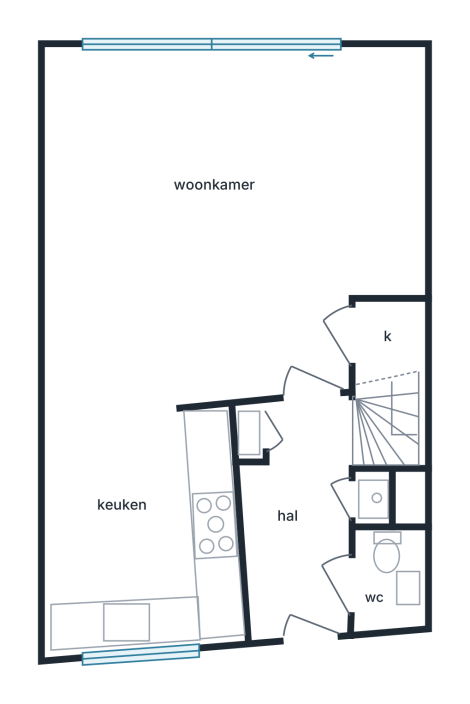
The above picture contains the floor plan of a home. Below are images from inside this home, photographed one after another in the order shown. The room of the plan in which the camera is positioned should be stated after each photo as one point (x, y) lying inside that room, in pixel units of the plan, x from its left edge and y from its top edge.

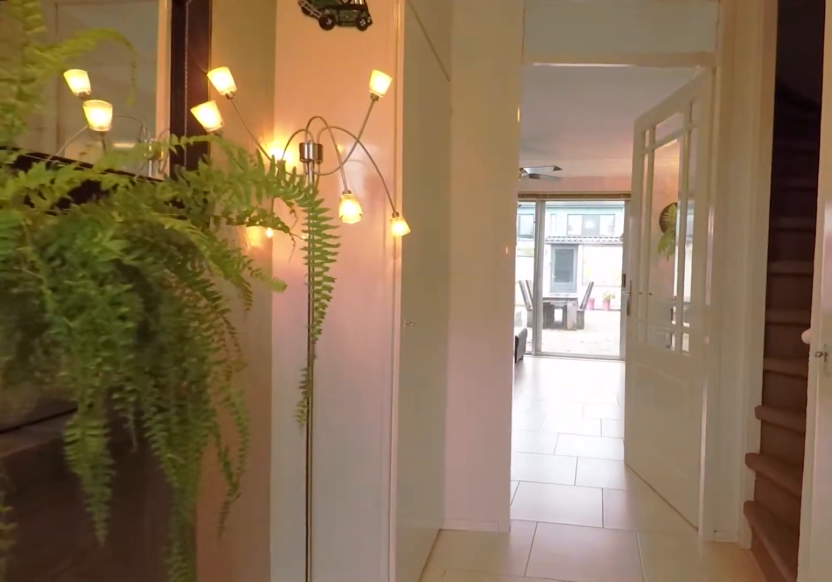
(301, 519)
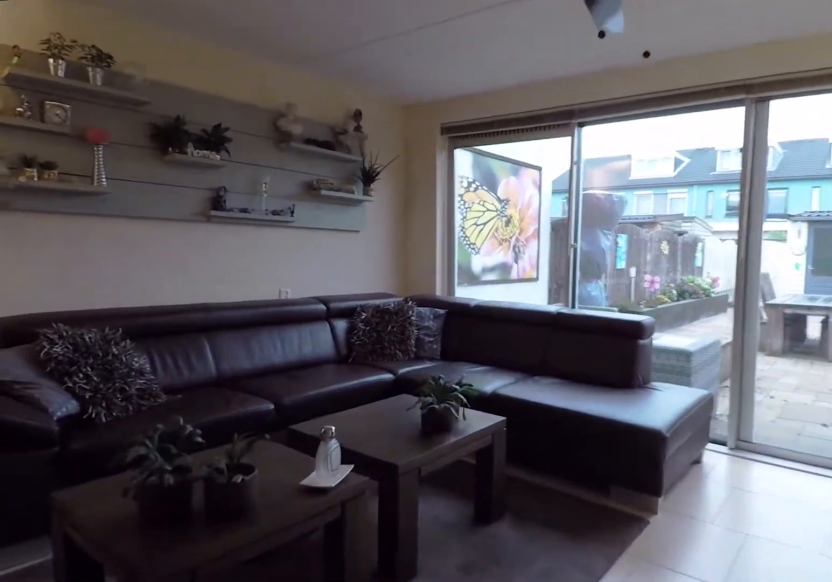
(241, 262)
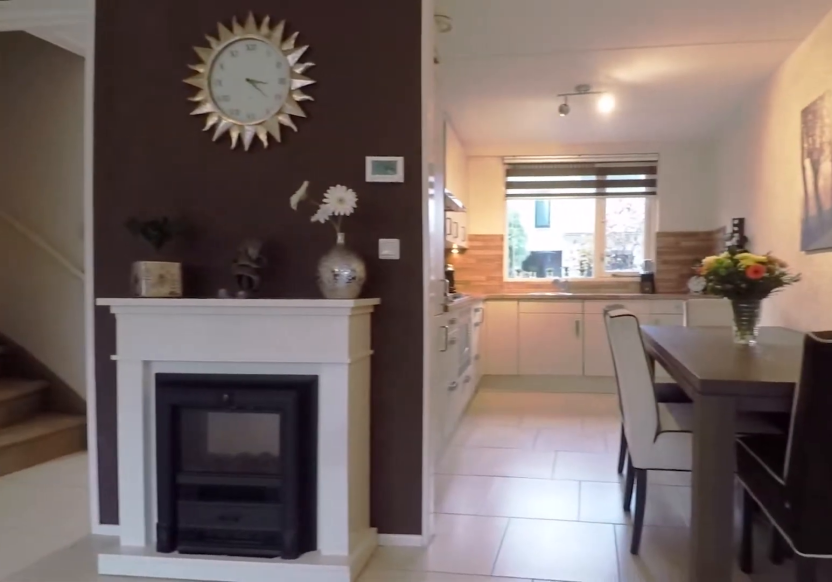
(241, 262)
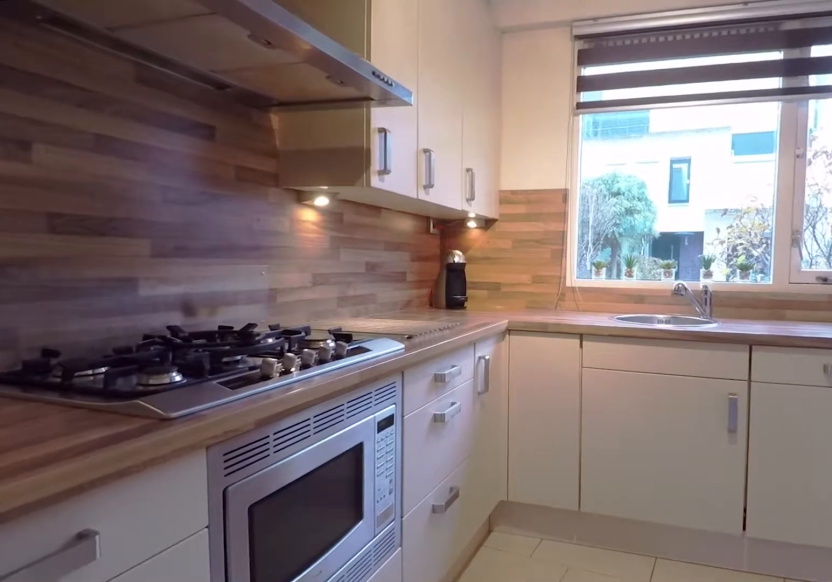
(142, 531)
